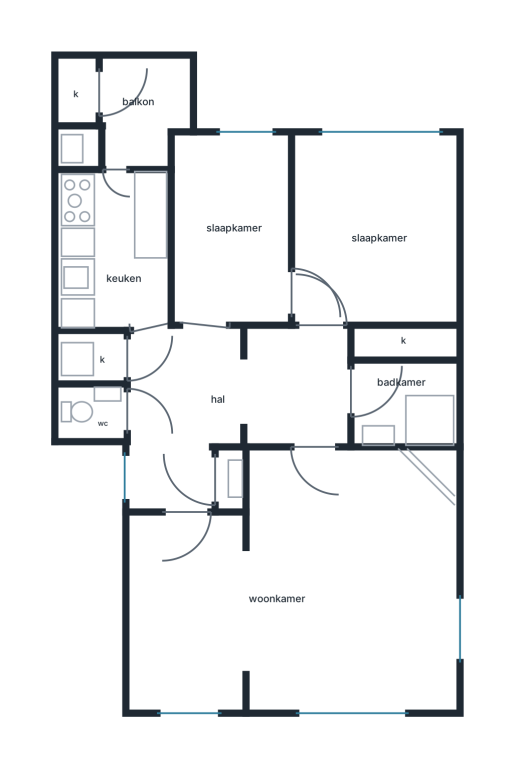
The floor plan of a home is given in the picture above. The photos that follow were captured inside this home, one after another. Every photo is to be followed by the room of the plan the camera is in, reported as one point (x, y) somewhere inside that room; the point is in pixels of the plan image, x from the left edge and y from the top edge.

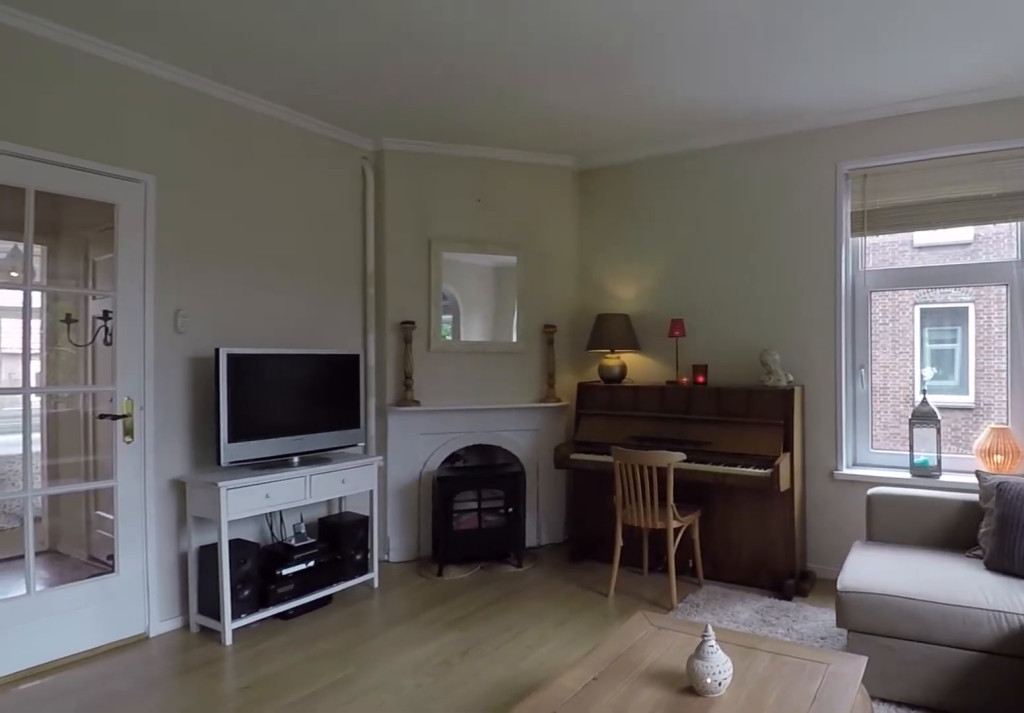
(302, 587)
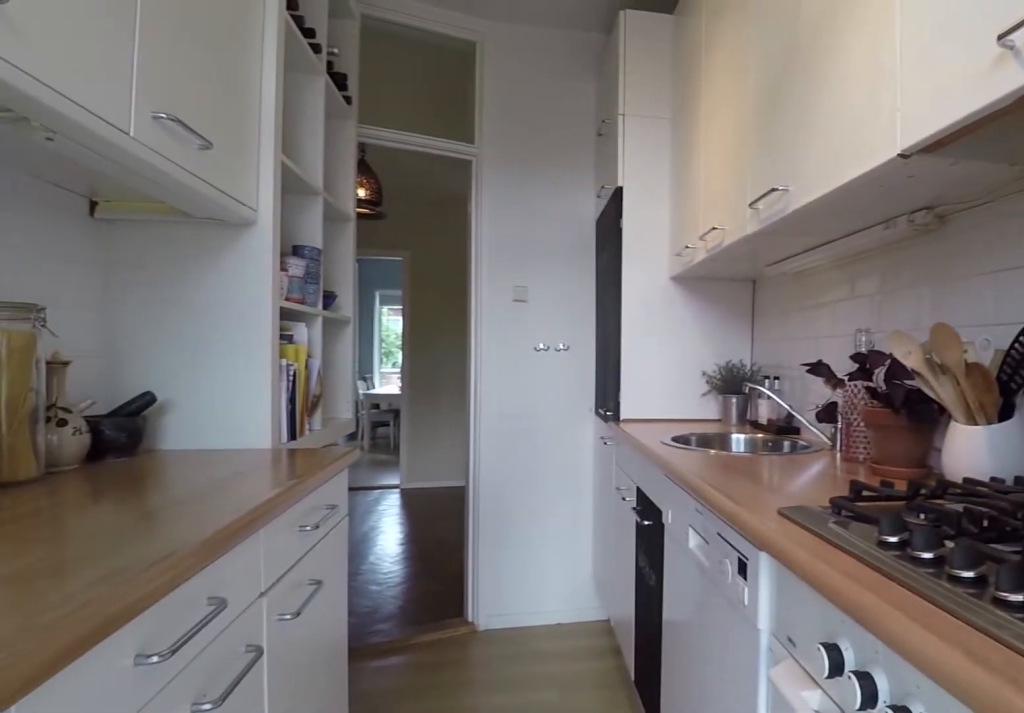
(114, 248)
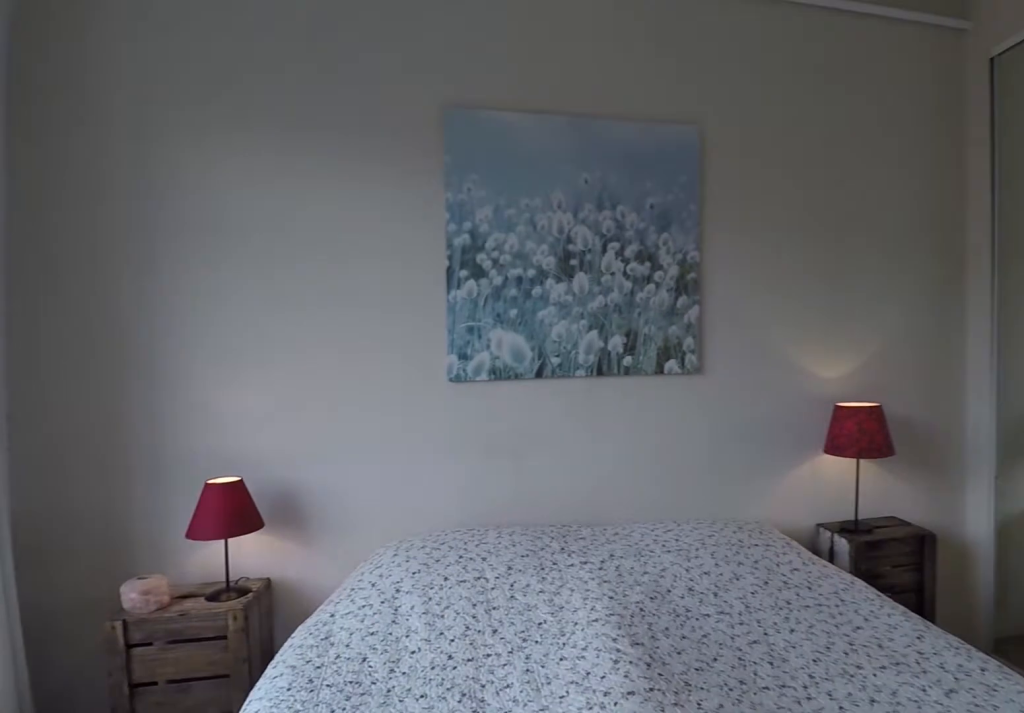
(372, 230)
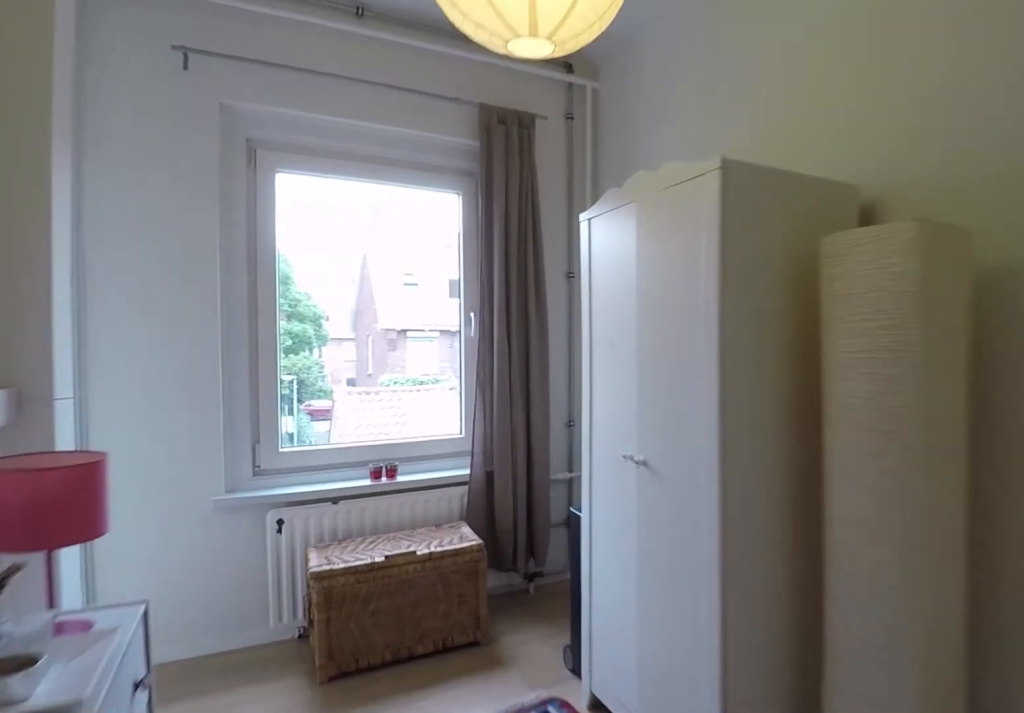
(231, 230)
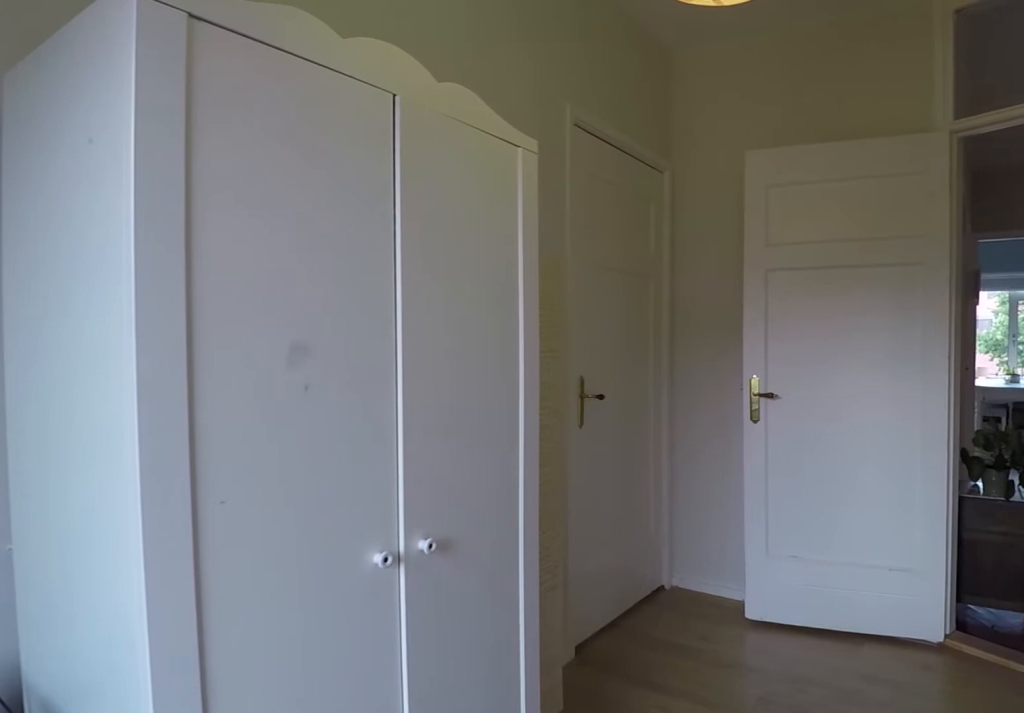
(231, 230)
